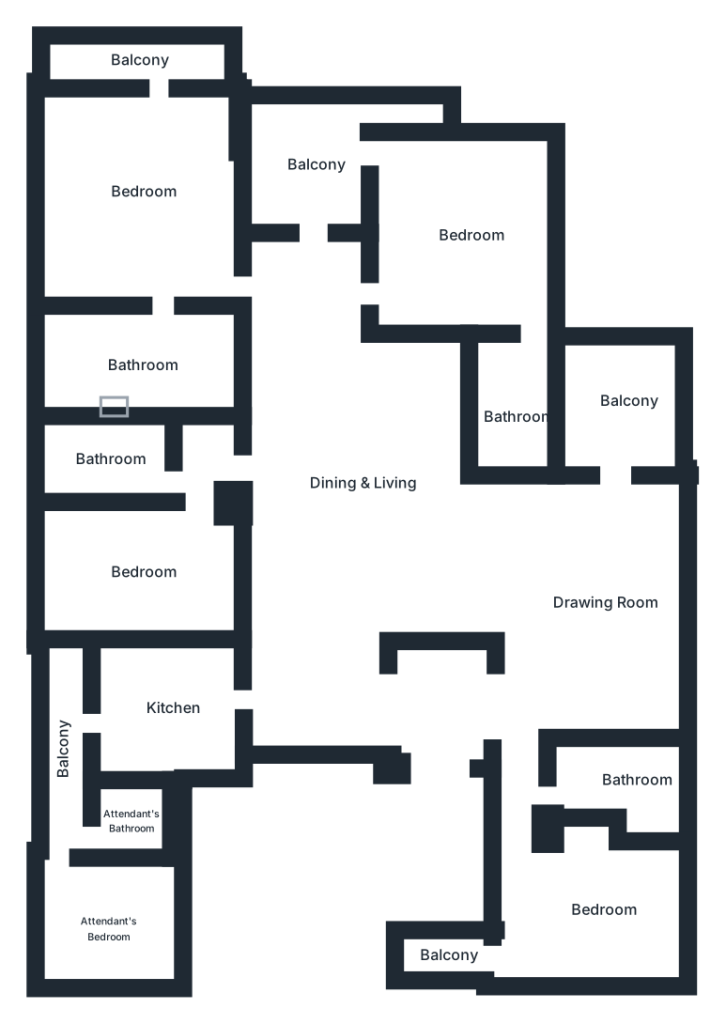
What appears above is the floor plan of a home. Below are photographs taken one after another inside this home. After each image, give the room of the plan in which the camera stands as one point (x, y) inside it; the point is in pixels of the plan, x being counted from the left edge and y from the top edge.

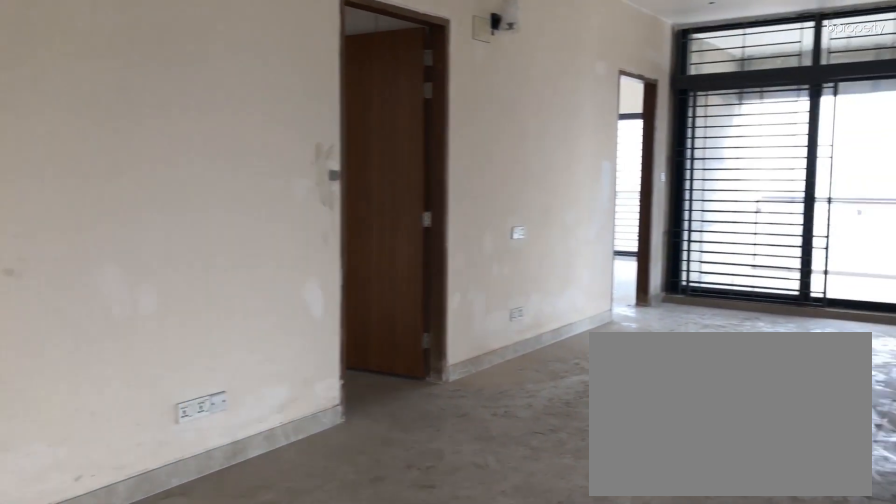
(350, 493)
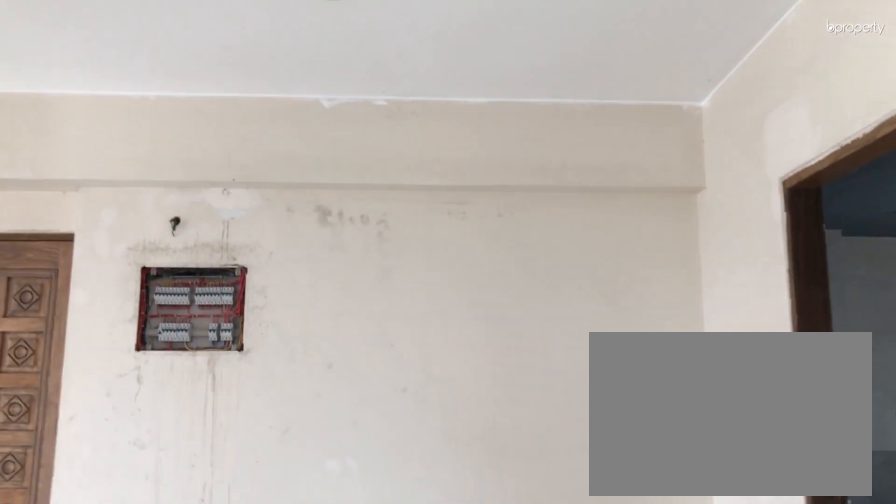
(351, 485)
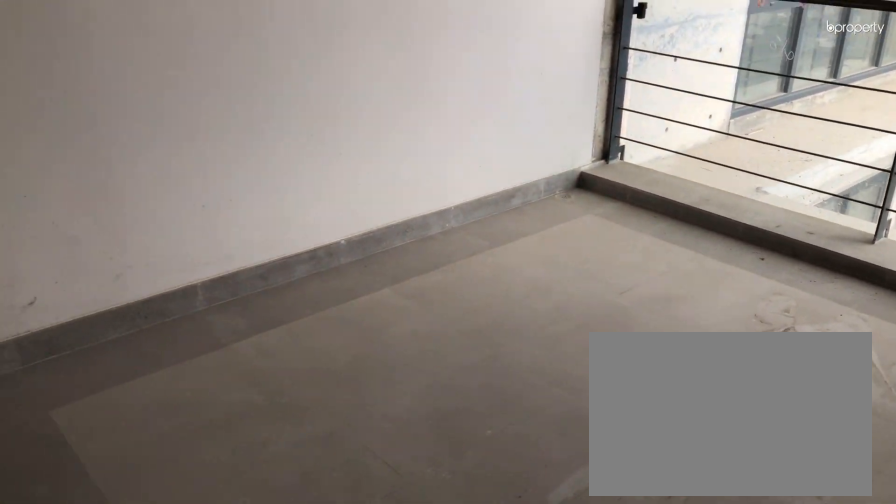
(617, 402)
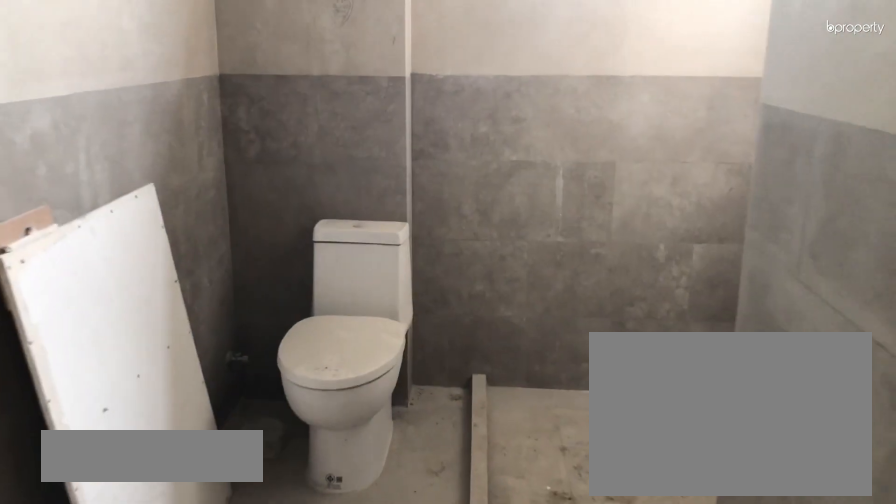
(572, 779)
